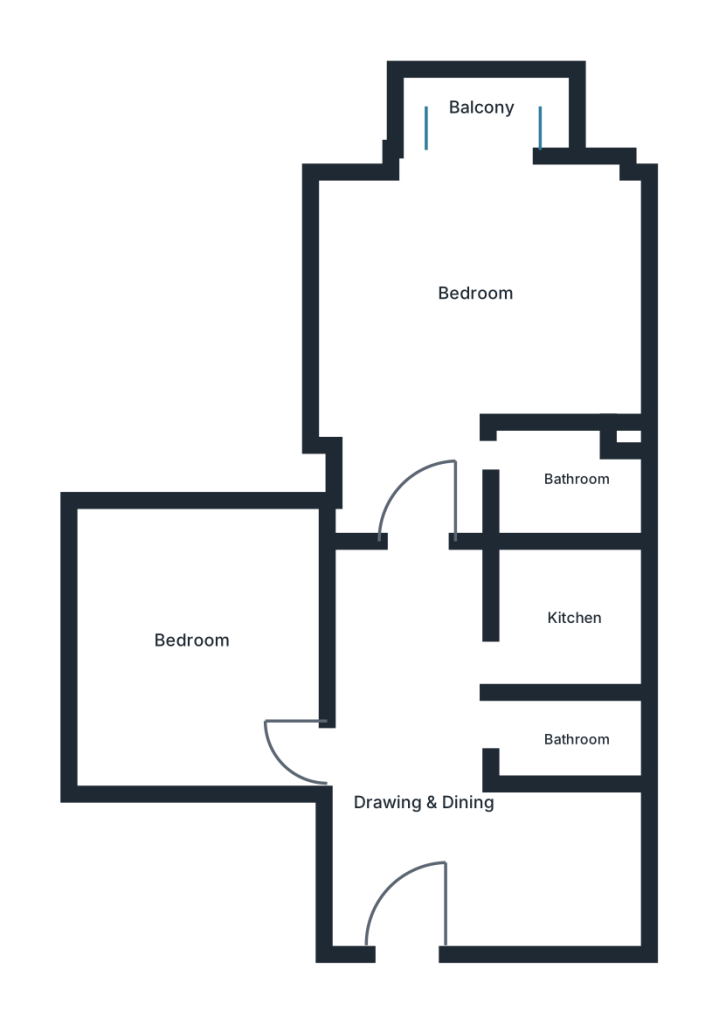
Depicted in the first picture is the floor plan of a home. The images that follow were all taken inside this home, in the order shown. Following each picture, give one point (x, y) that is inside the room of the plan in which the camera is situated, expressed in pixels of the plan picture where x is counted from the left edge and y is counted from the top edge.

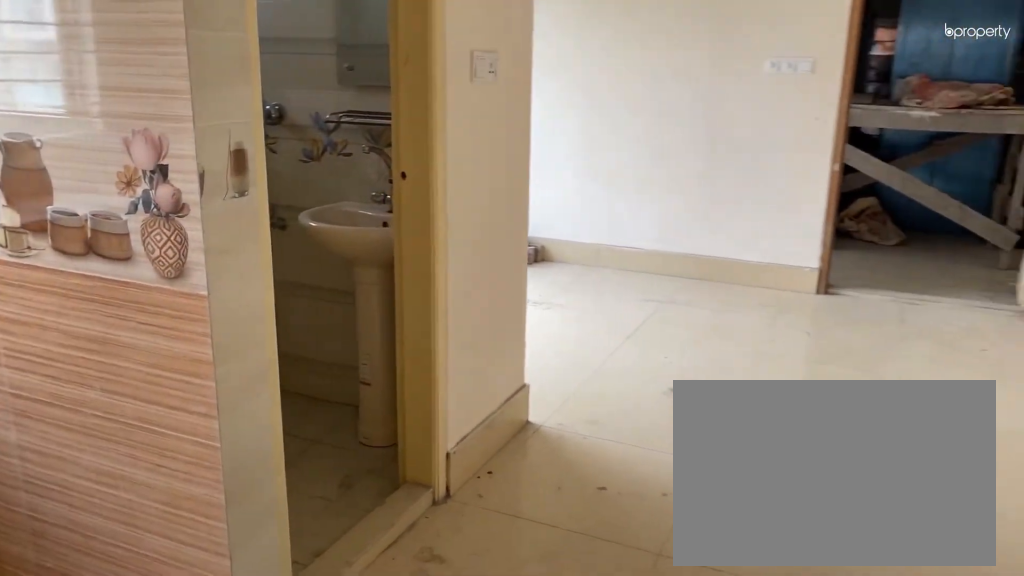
(408, 798)
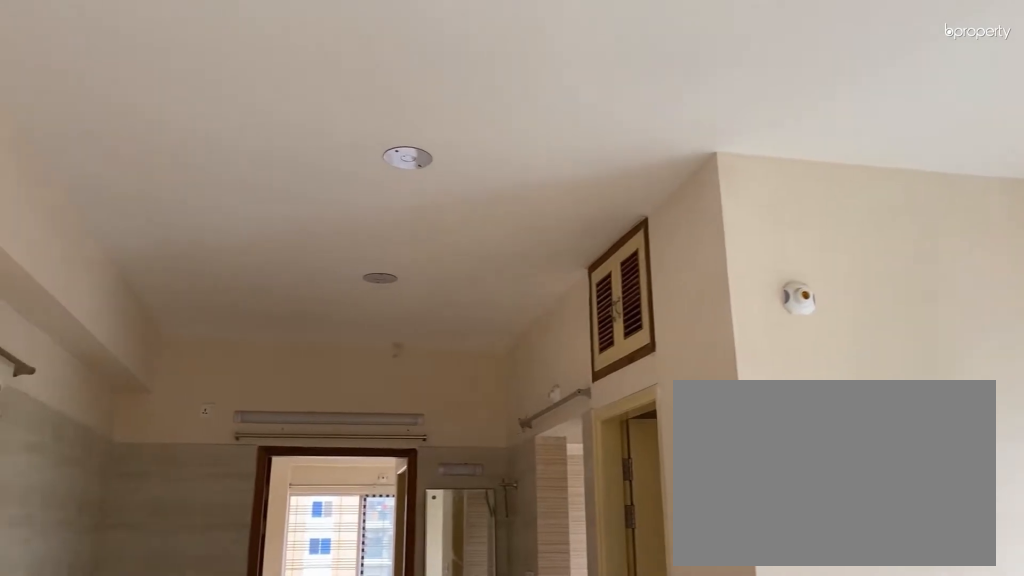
(408, 798)
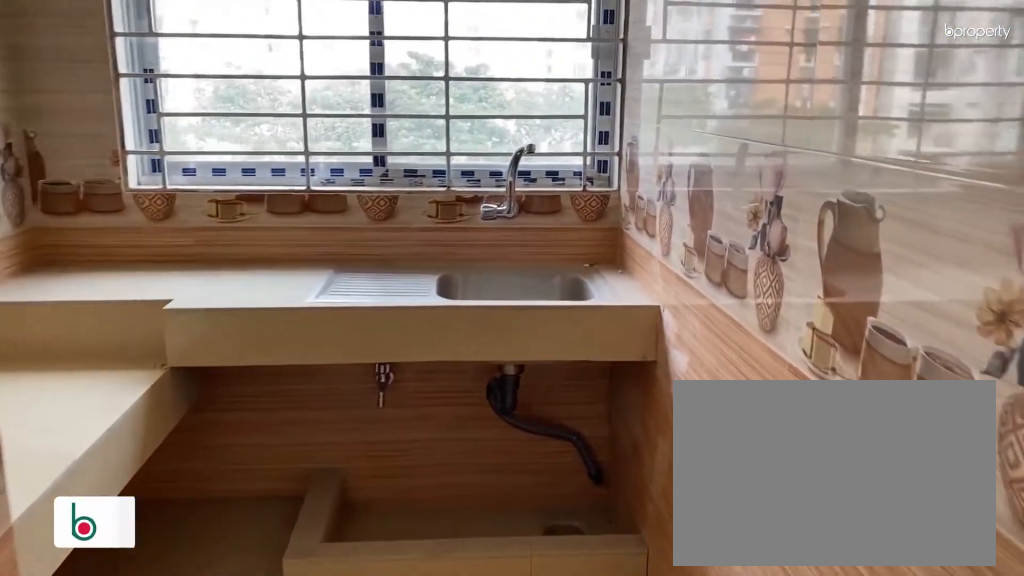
(572, 615)
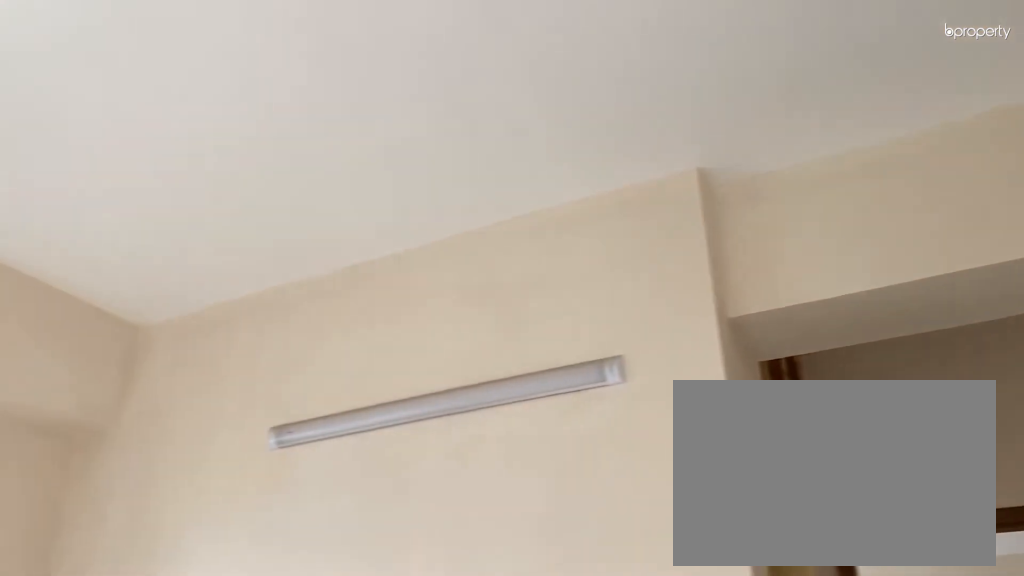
(476, 284)
